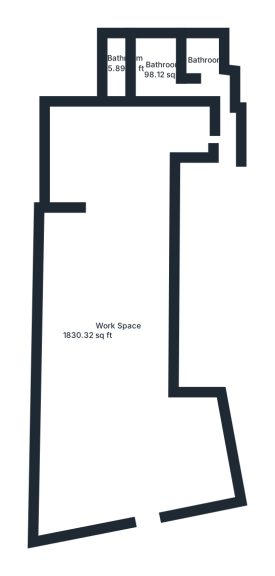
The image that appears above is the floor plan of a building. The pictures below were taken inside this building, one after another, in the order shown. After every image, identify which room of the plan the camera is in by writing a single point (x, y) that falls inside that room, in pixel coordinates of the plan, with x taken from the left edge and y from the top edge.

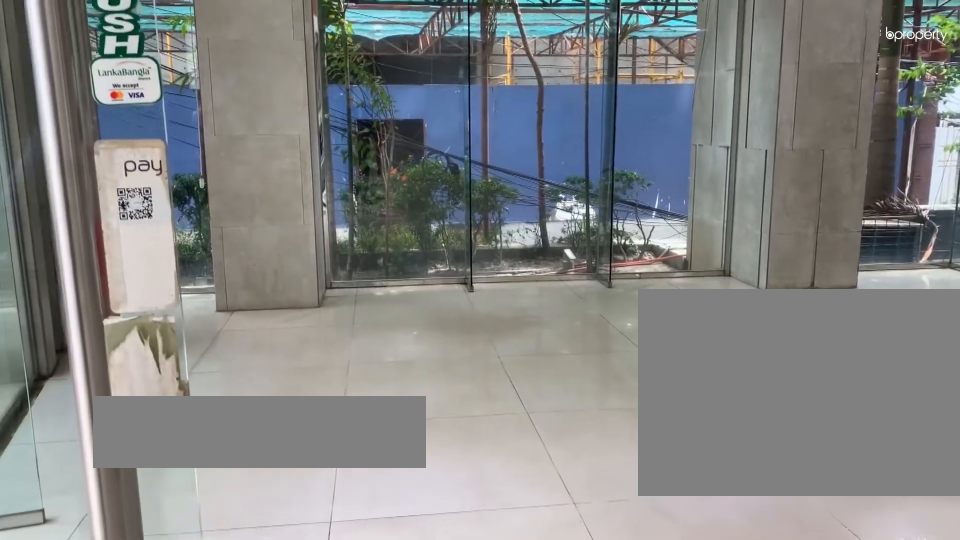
(110, 445)
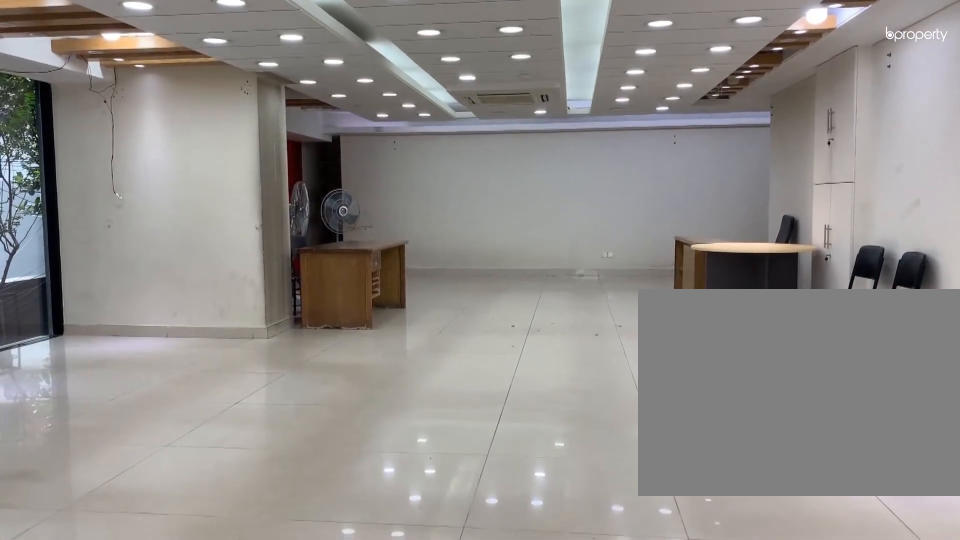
(106, 308)
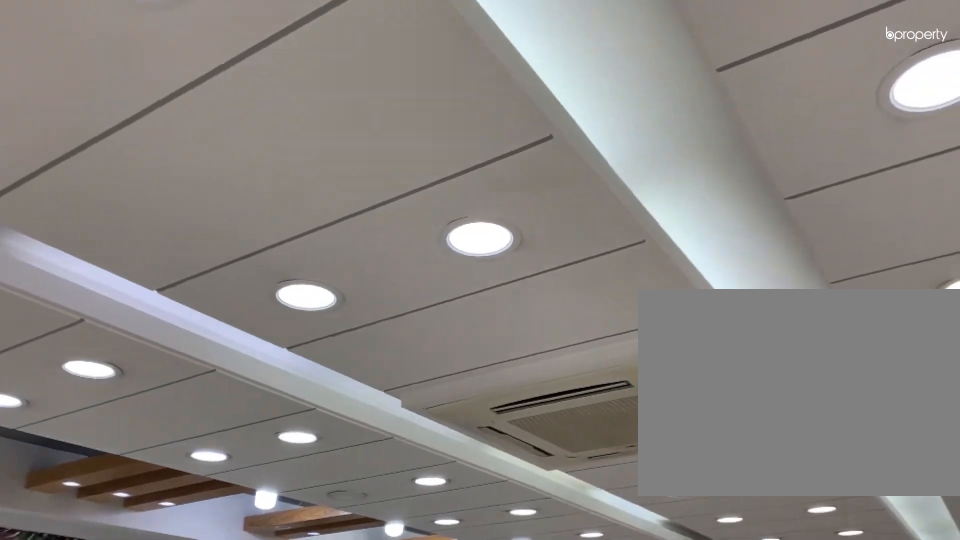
(106, 308)
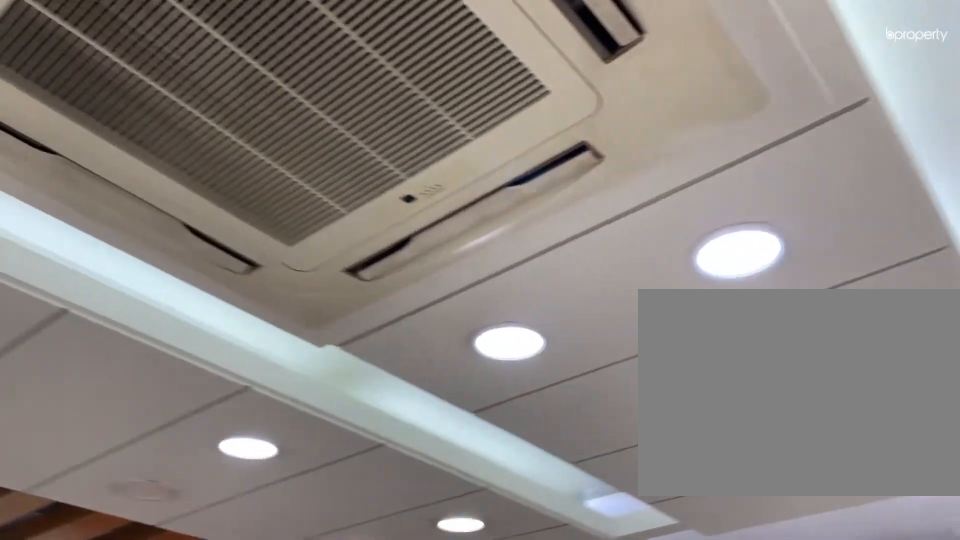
(133, 141)
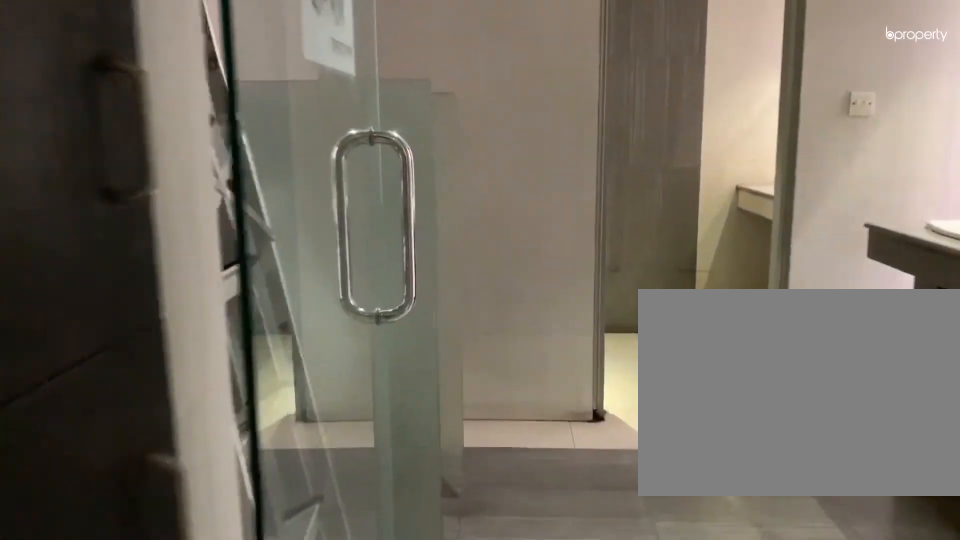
(153, 68)
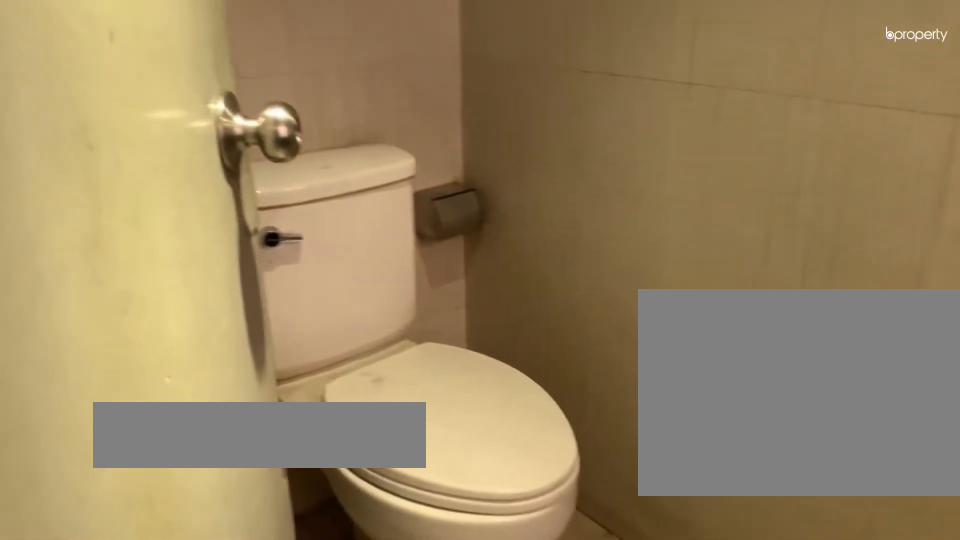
(153, 68)
